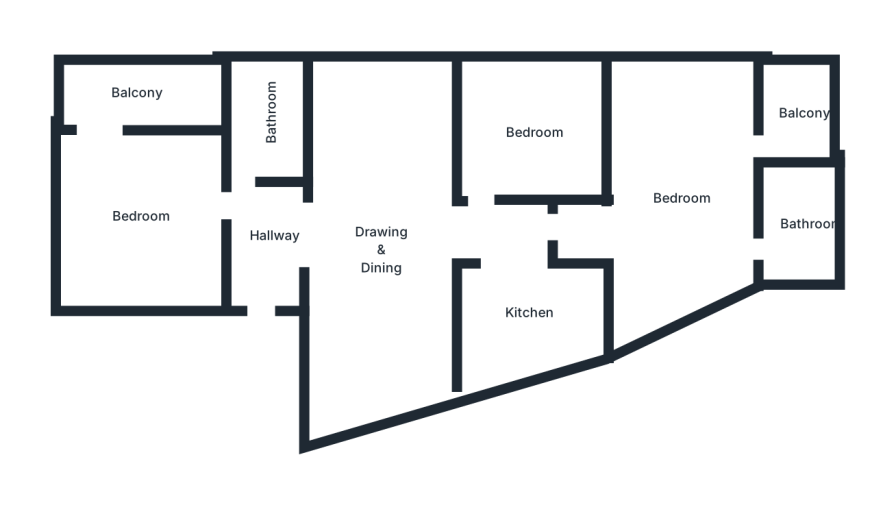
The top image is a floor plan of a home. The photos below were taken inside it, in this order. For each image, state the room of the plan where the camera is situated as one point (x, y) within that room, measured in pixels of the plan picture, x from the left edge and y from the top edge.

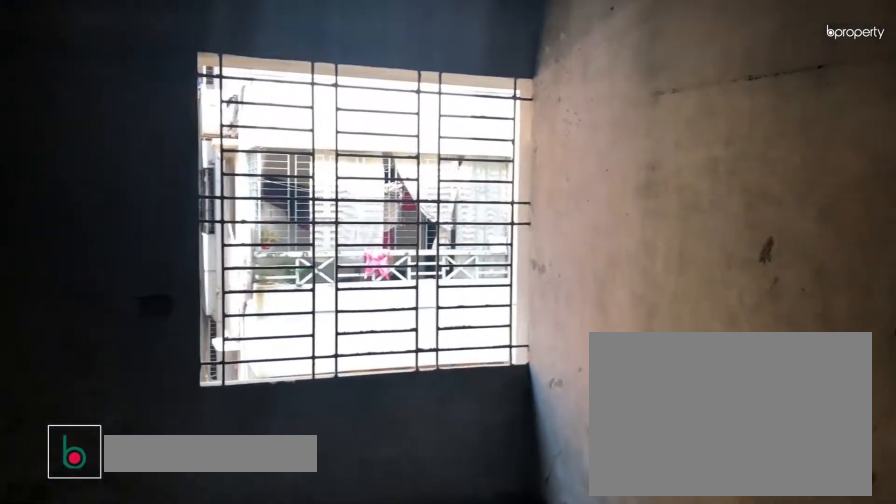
(381, 249)
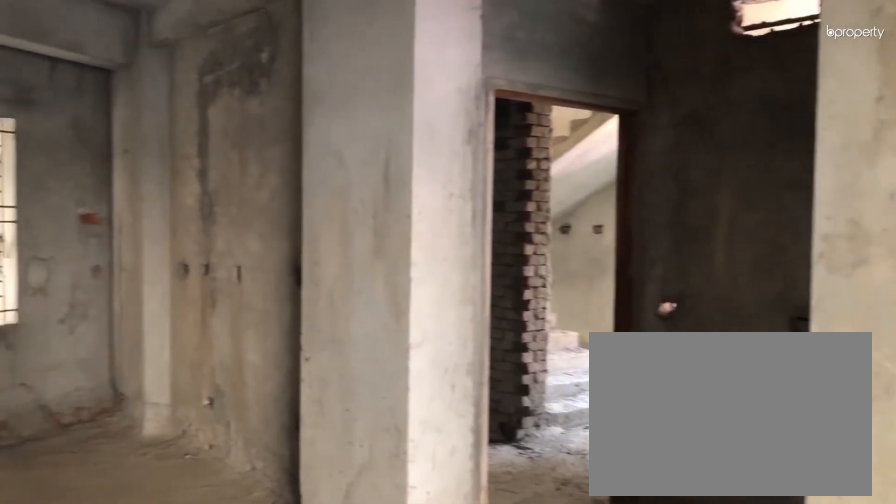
(381, 249)
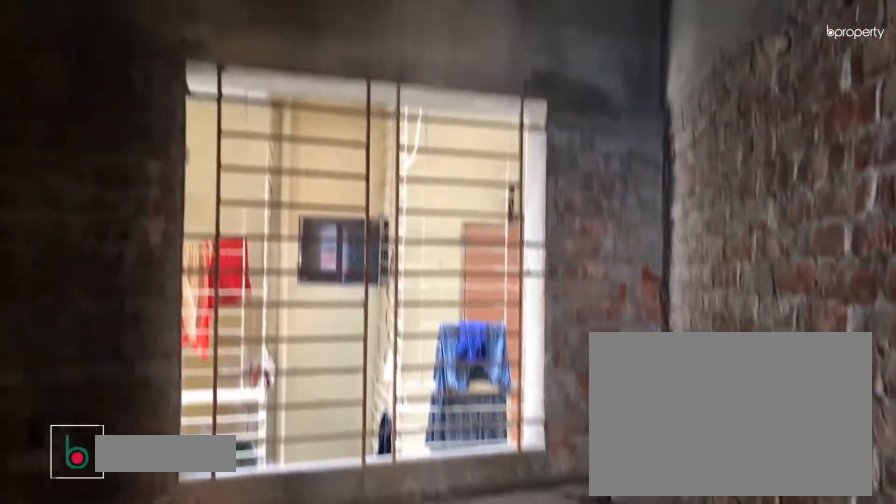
(538, 322)
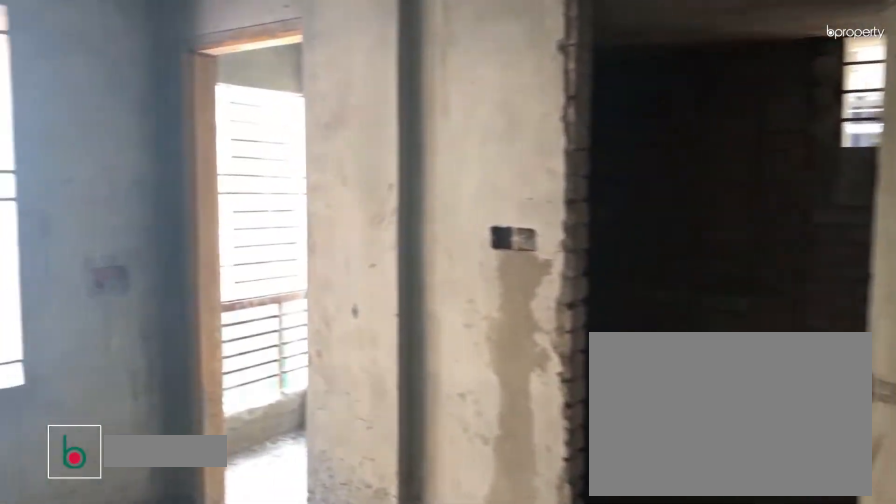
(681, 198)
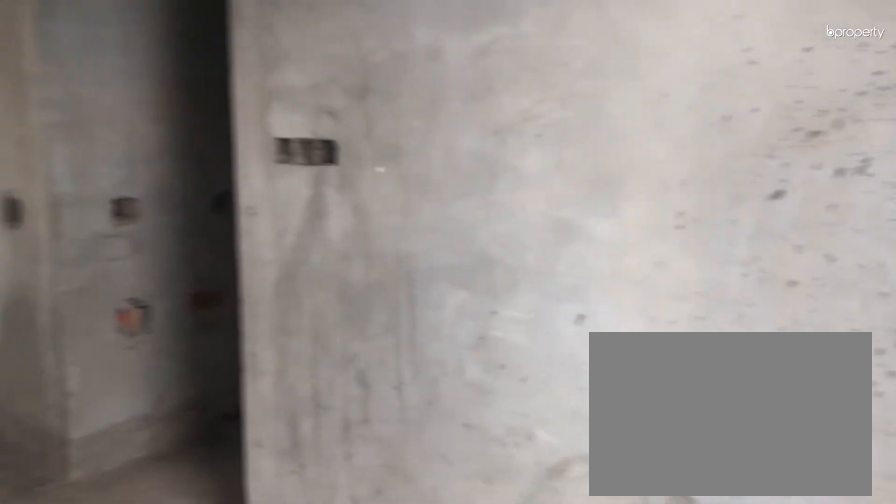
(681, 198)
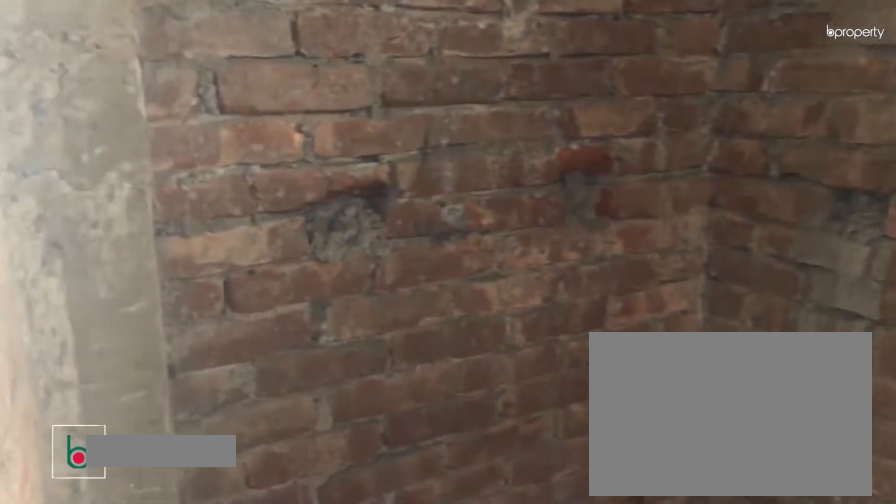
(801, 231)
